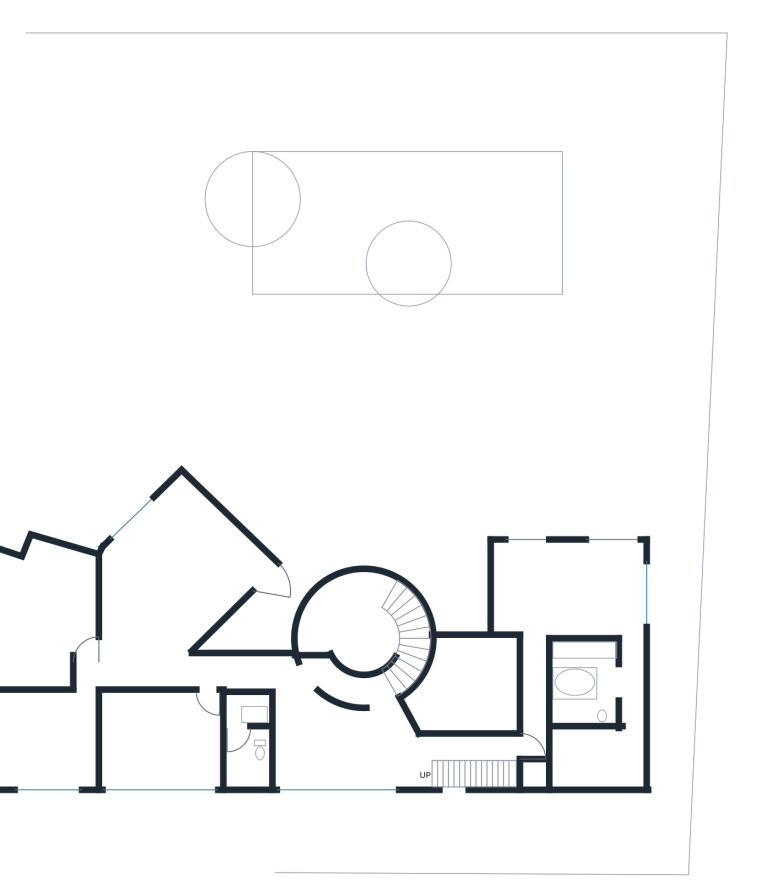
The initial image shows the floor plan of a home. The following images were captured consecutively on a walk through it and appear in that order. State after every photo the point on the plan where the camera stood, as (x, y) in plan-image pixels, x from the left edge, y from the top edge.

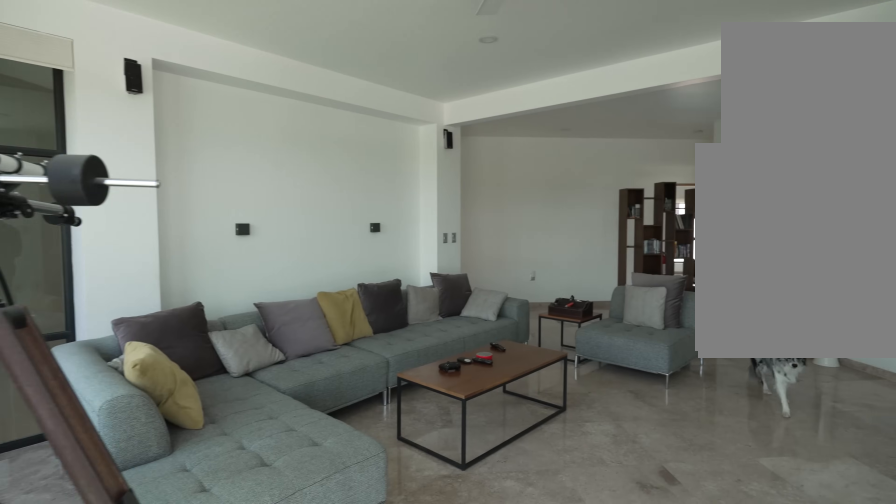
(182, 508)
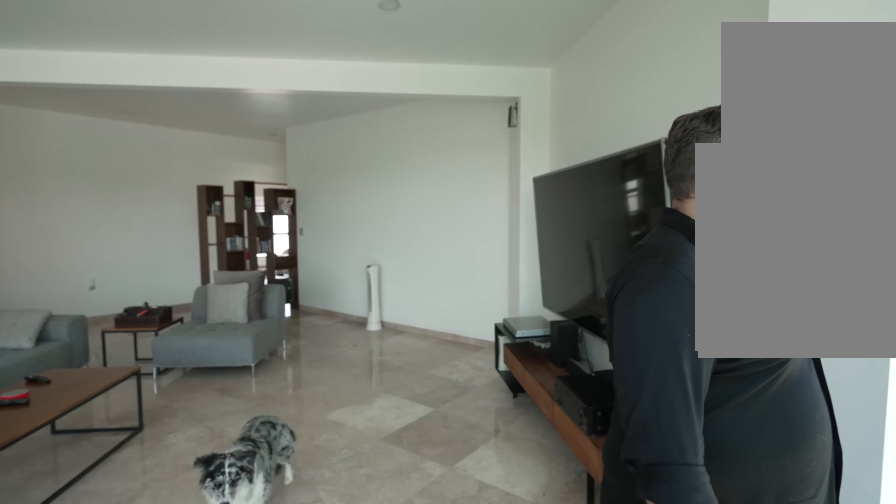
(182, 508)
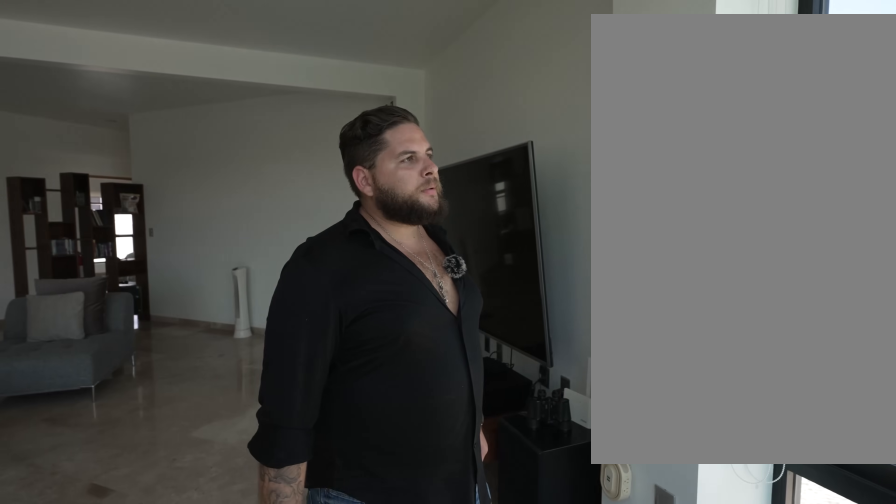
(182, 508)
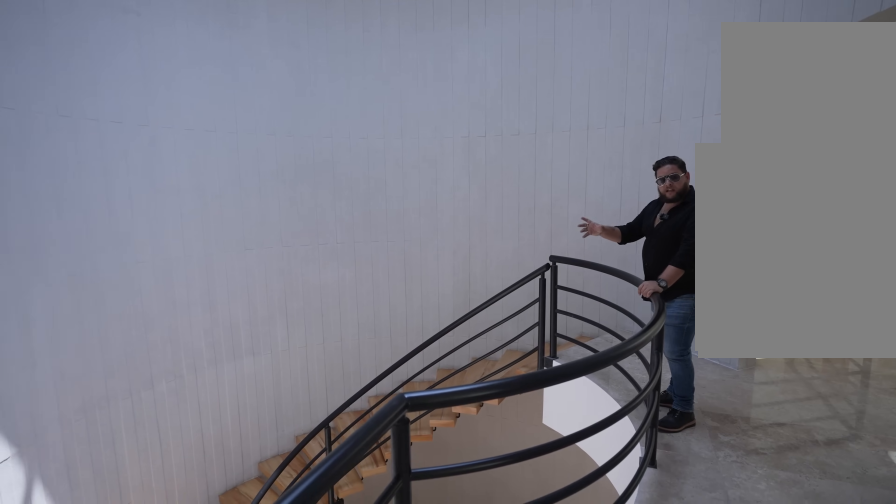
(318, 676)
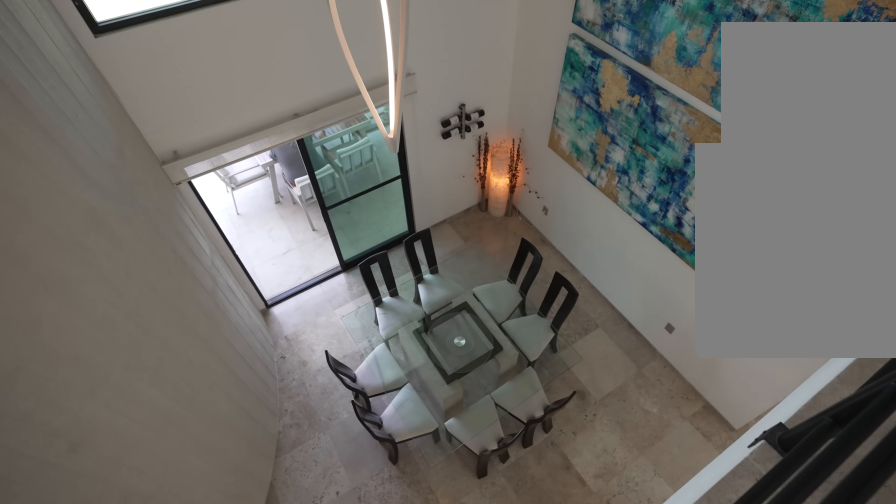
(421, 745)
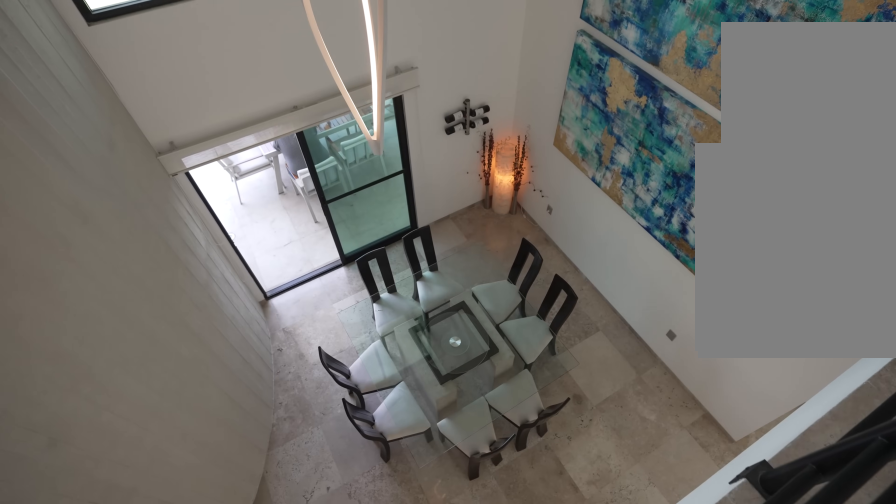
(430, 747)
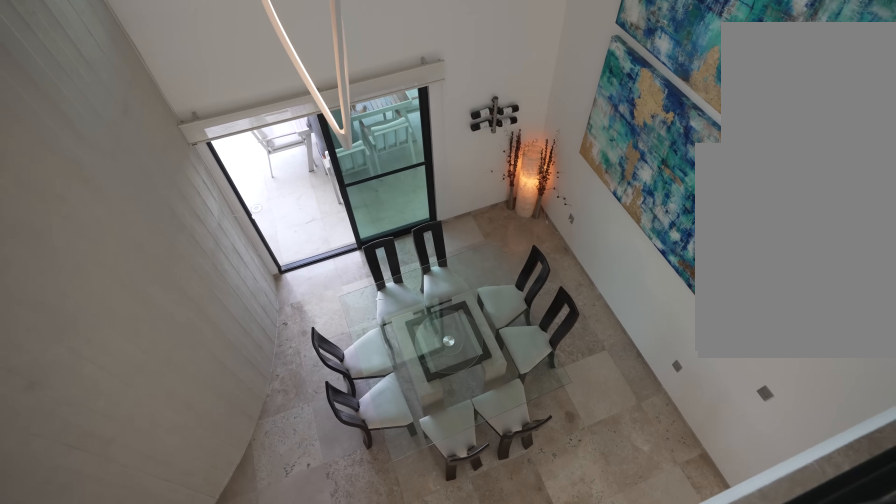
(458, 750)
